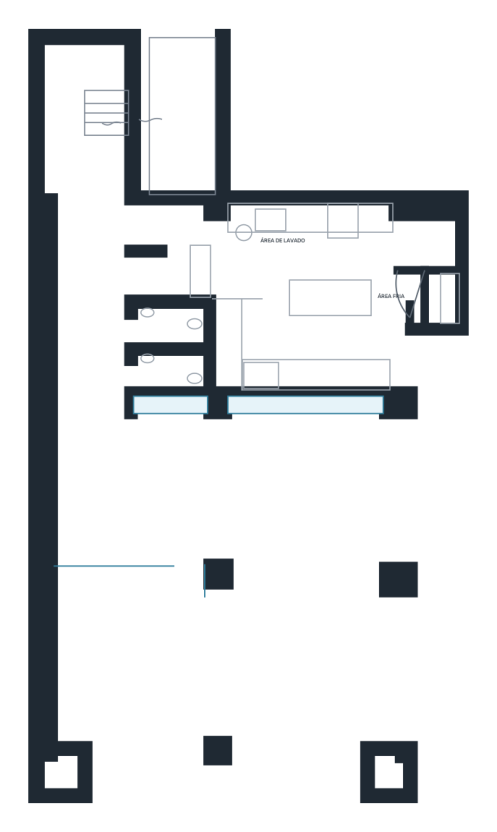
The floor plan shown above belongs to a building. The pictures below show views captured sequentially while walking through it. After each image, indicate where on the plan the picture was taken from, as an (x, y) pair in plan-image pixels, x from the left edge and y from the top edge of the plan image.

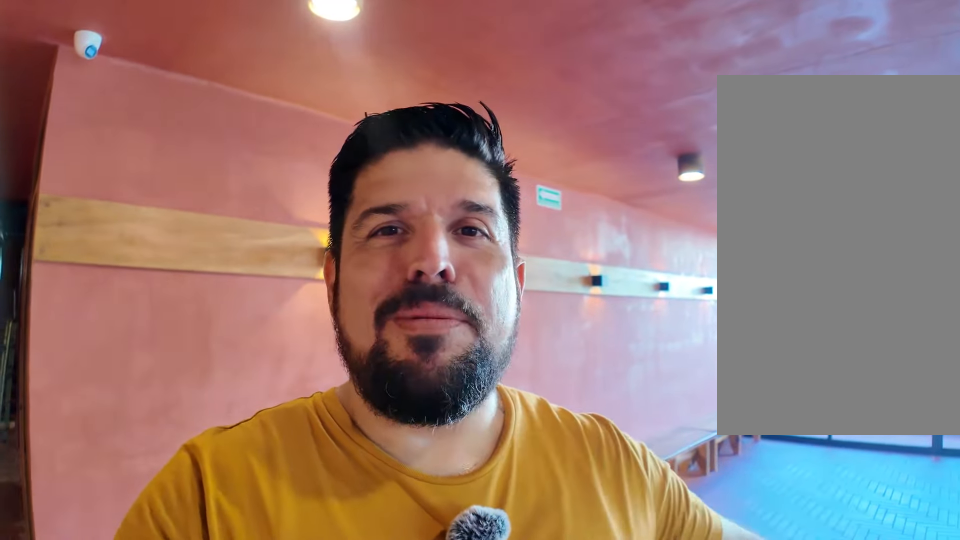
(167, 502)
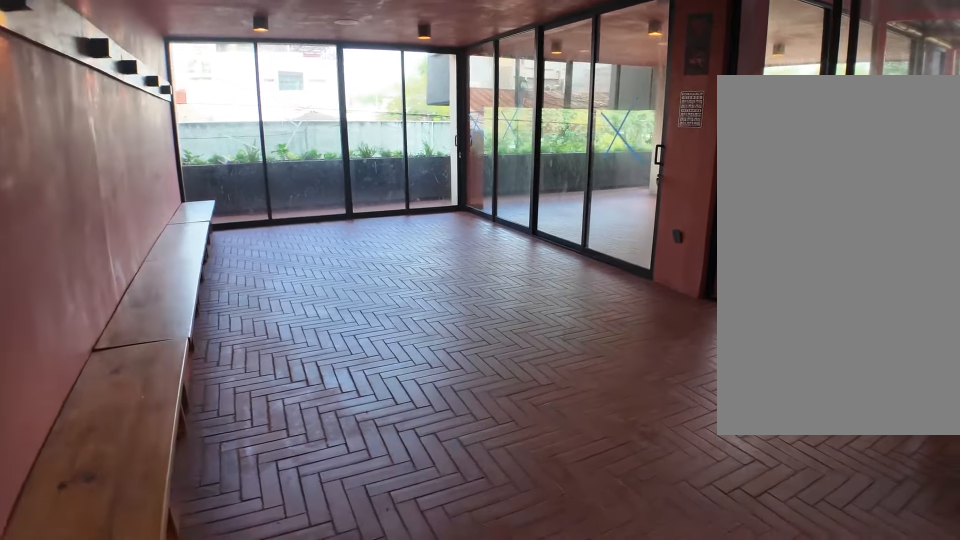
(98, 473)
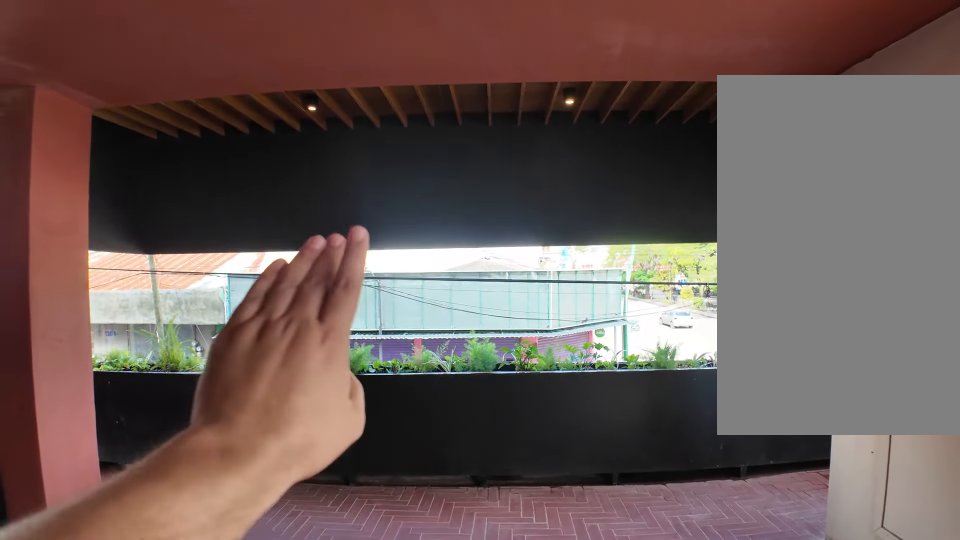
(337, 668)
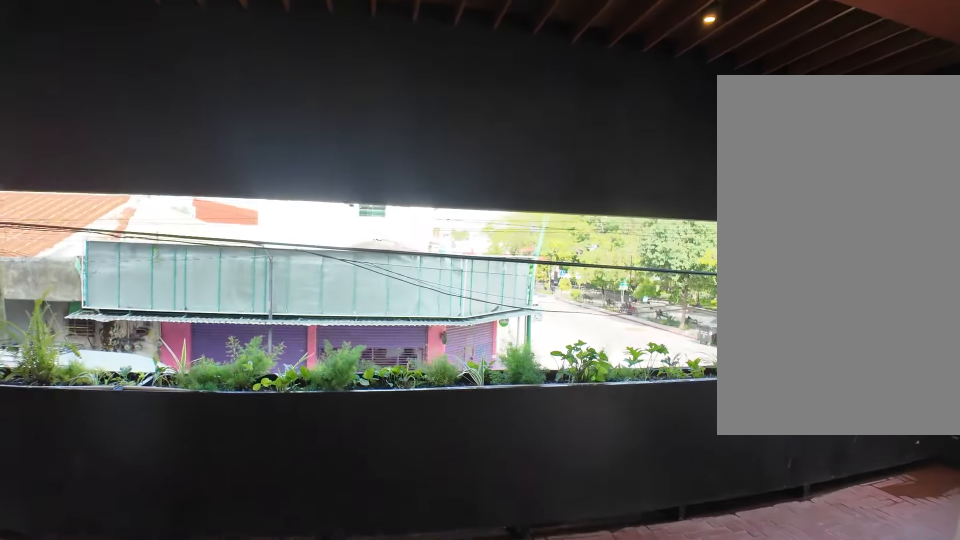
(337, 668)
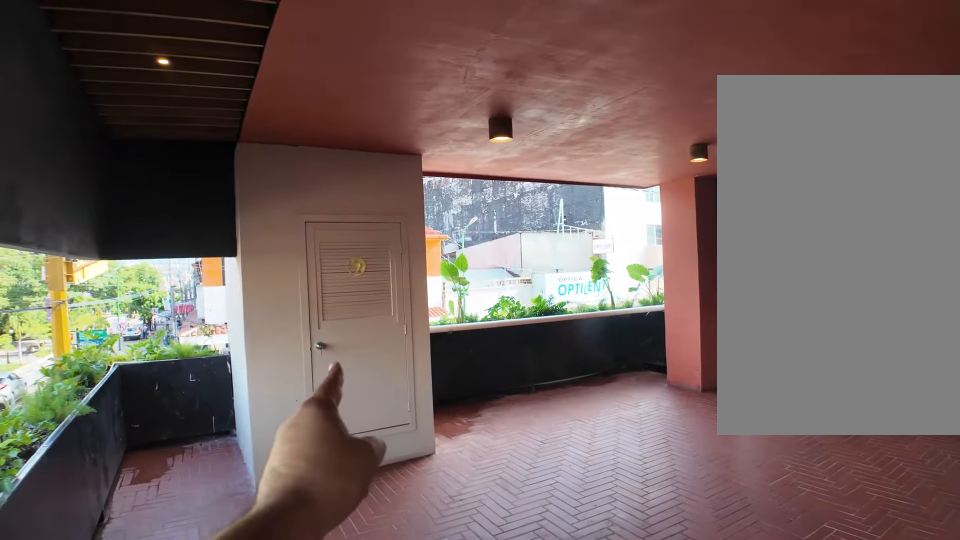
(337, 668)
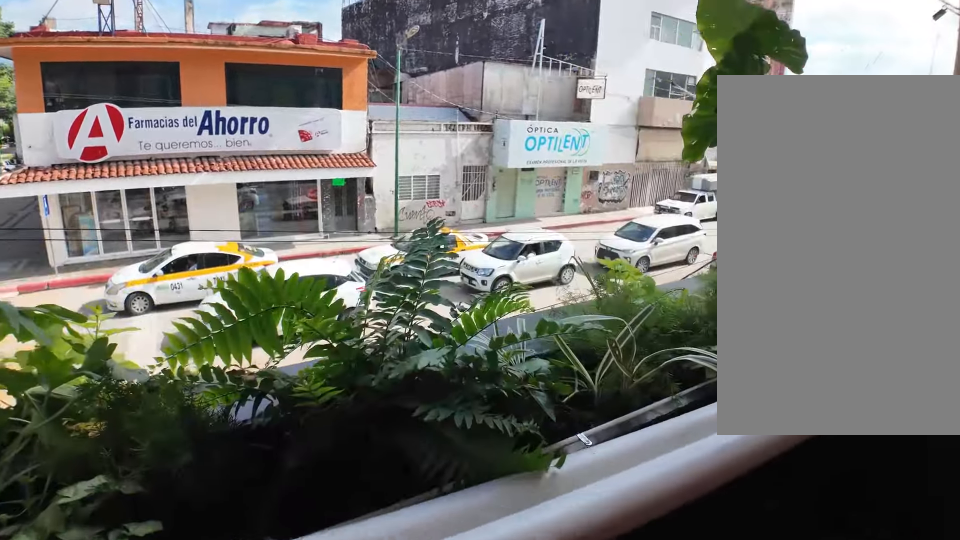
(339, 666)
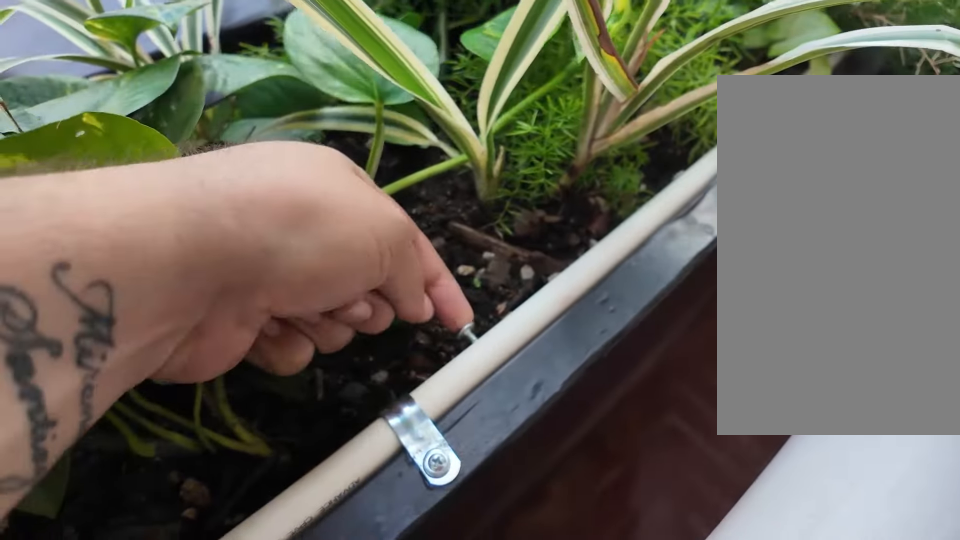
(339, 666)
